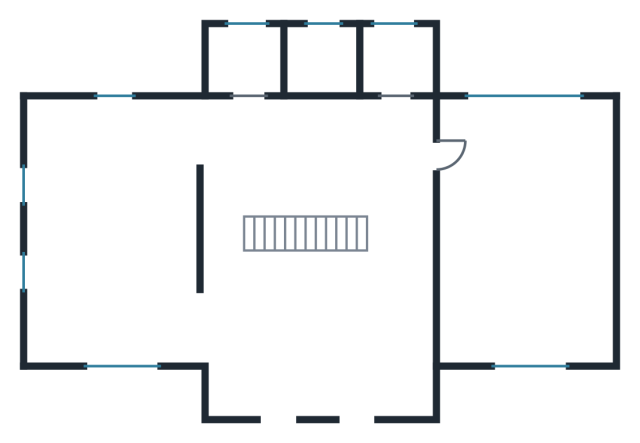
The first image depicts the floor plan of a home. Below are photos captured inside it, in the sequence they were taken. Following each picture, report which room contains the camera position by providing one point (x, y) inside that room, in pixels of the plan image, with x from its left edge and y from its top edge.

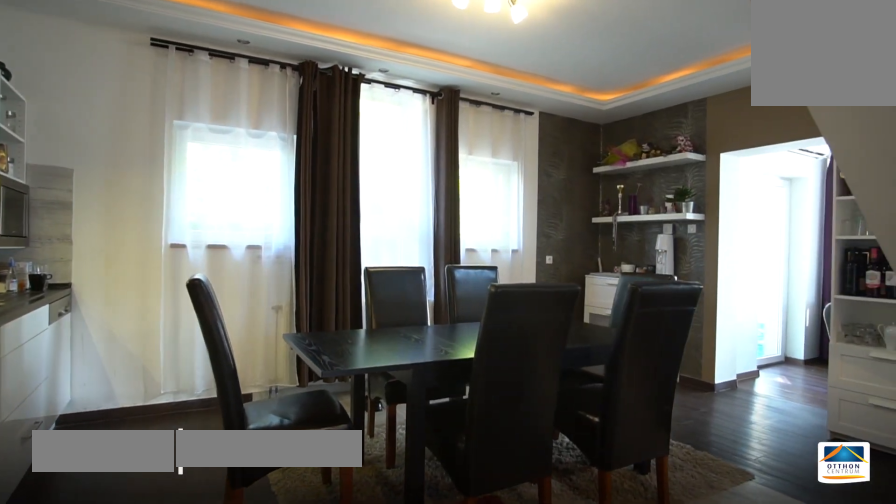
(316, 233)
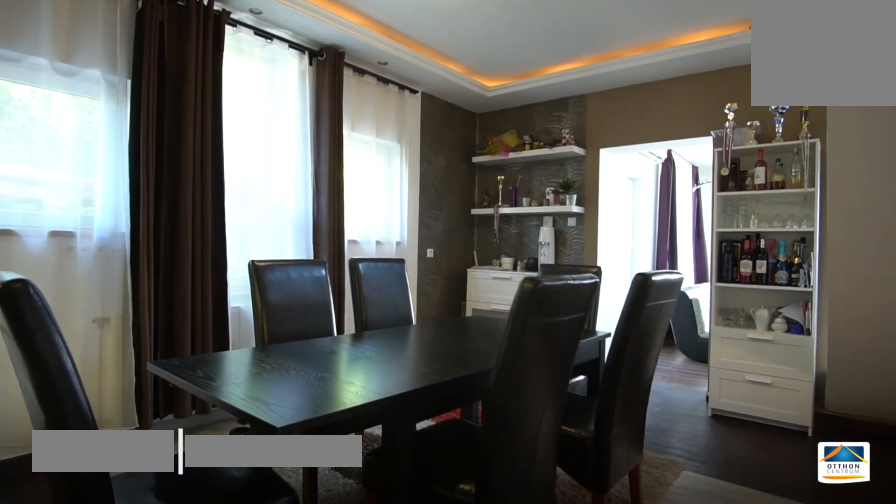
(316, 233)
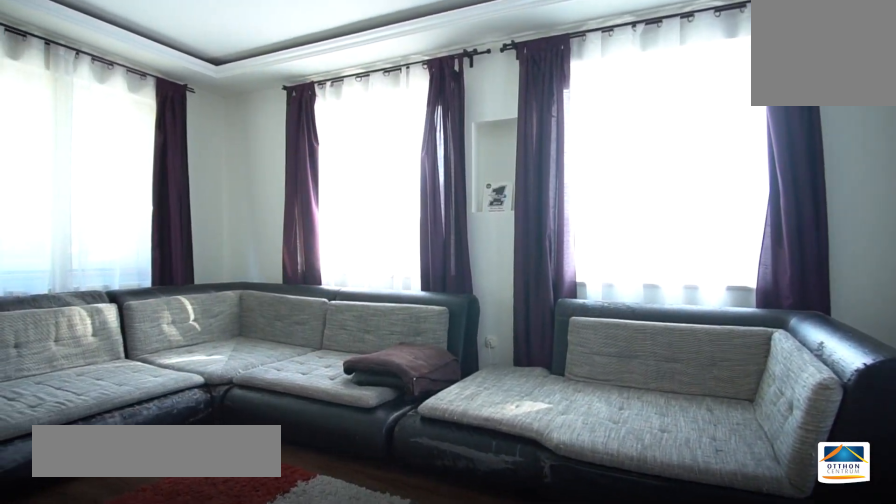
(131, 227)
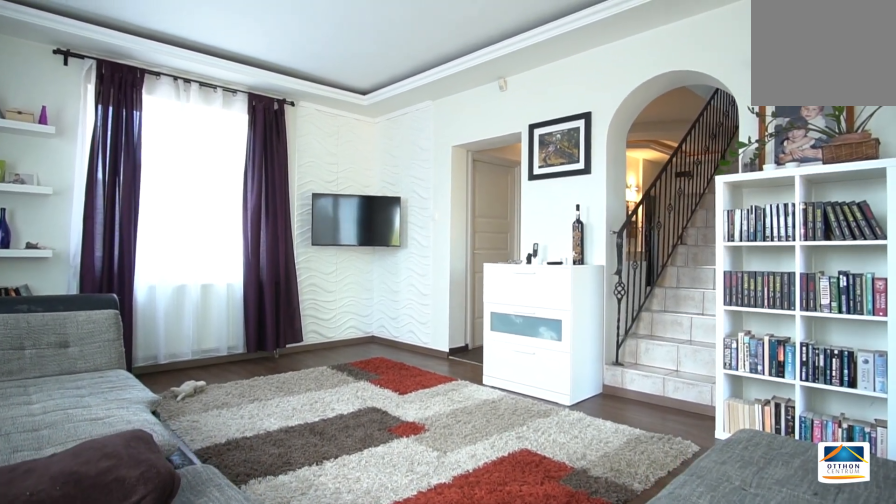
(131, 227)
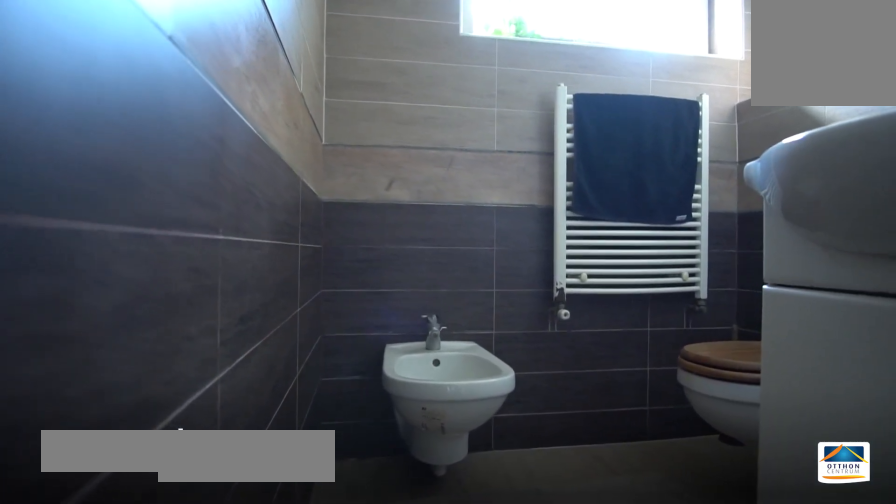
(403, 71)
